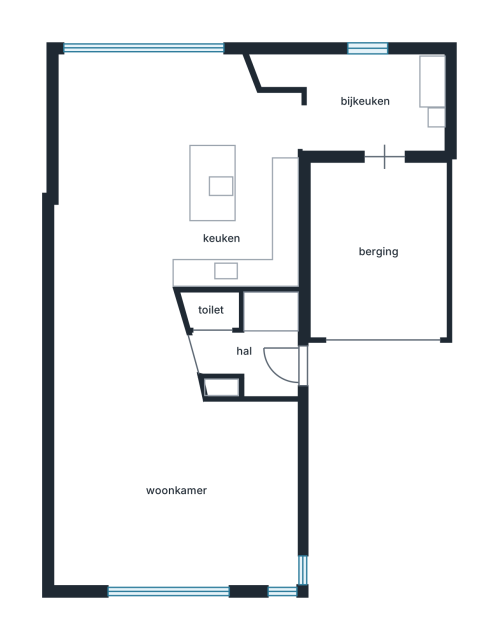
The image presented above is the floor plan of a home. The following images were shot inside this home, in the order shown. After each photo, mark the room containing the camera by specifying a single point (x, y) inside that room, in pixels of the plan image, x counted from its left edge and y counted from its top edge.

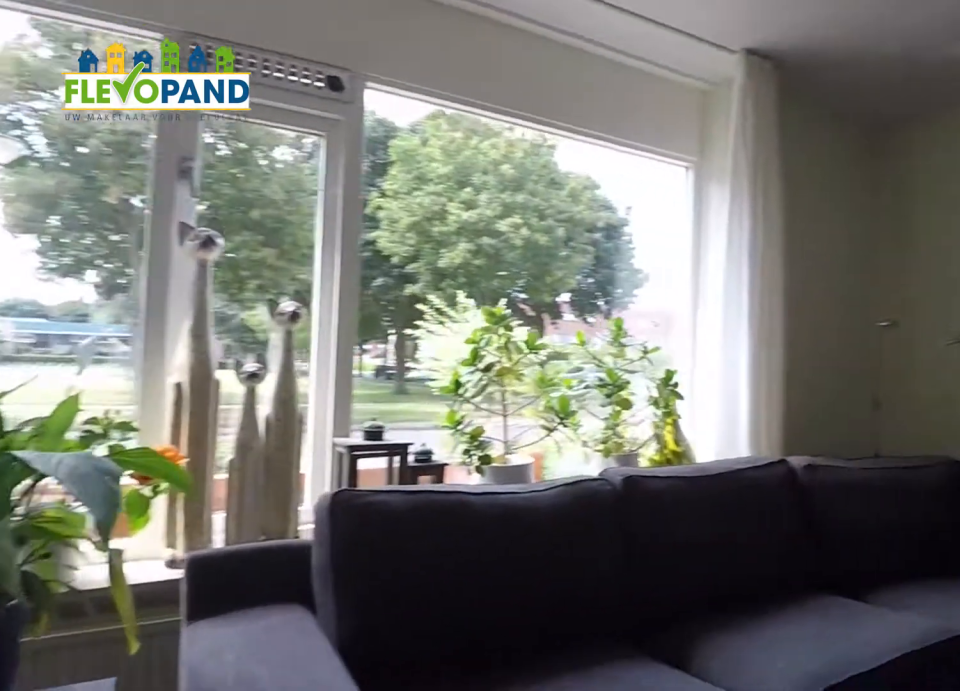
(134, 423)
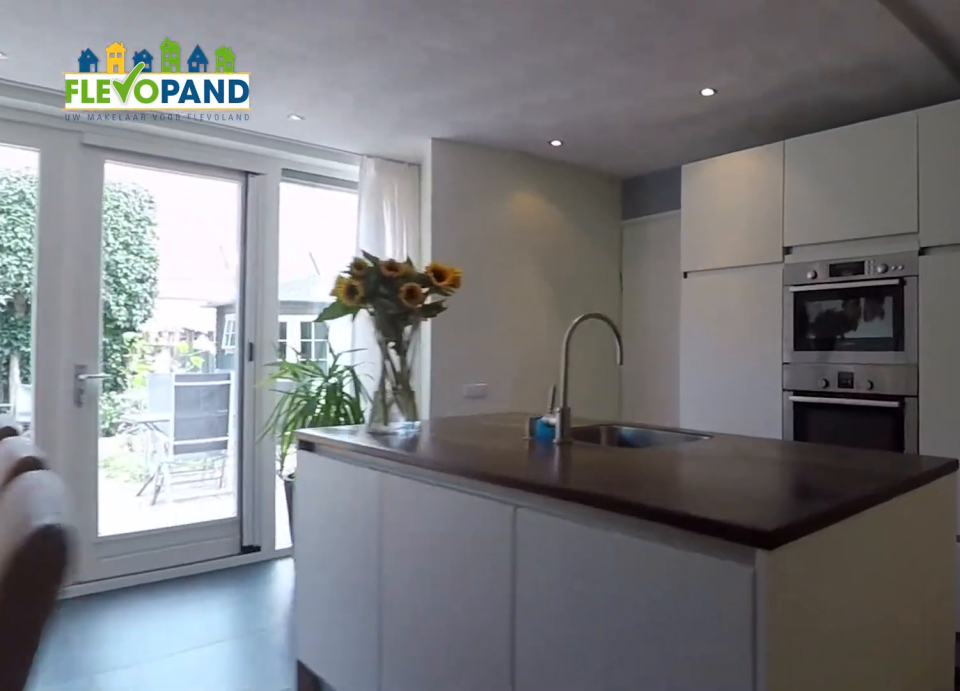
(174, 171)
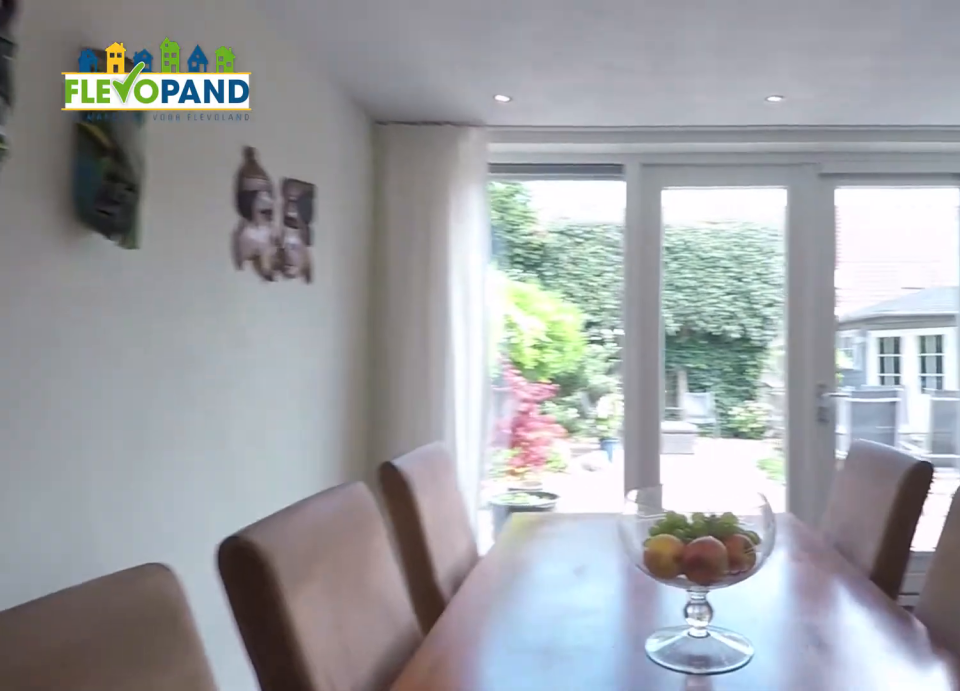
(174, 171)
